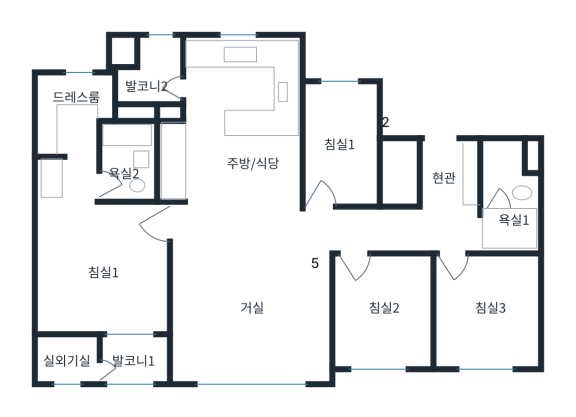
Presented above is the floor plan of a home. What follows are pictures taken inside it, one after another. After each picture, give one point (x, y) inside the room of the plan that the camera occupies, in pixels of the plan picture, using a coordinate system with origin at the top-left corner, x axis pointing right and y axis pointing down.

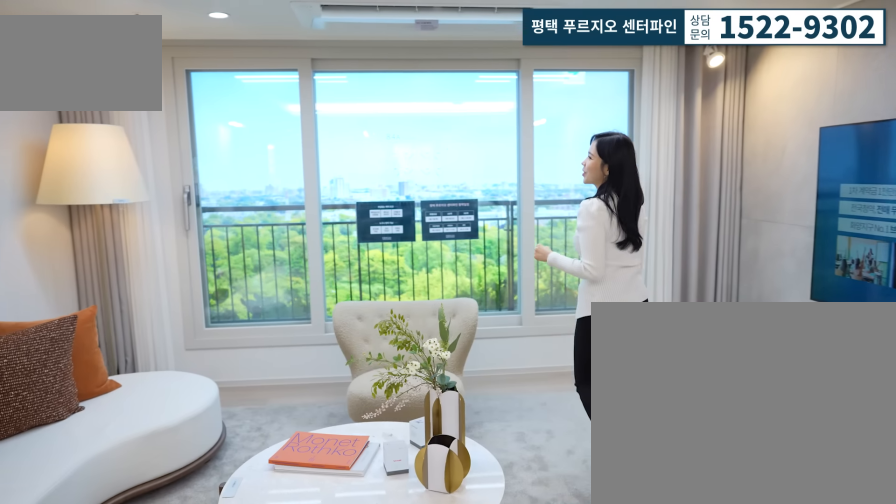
(246, 321)
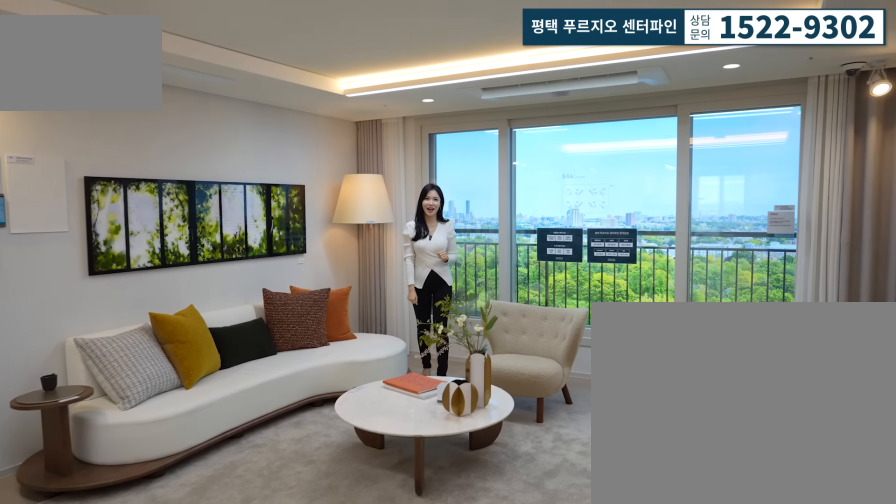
(246, 321)
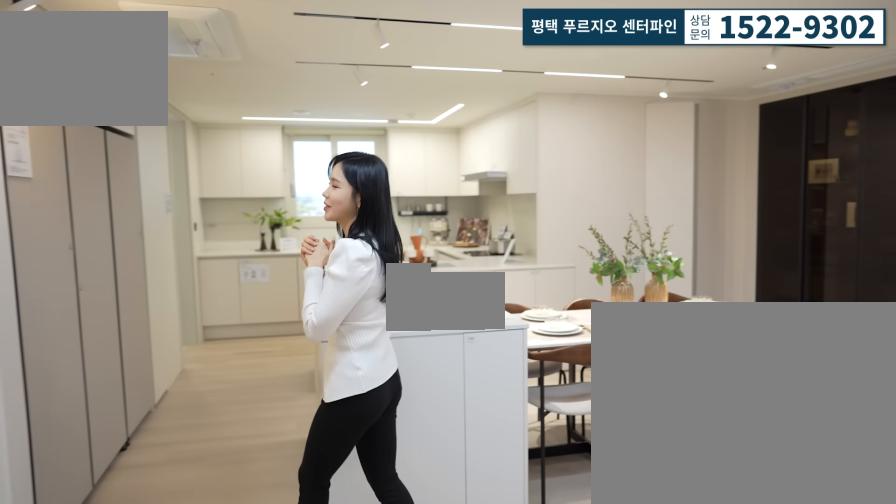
(247, 139)
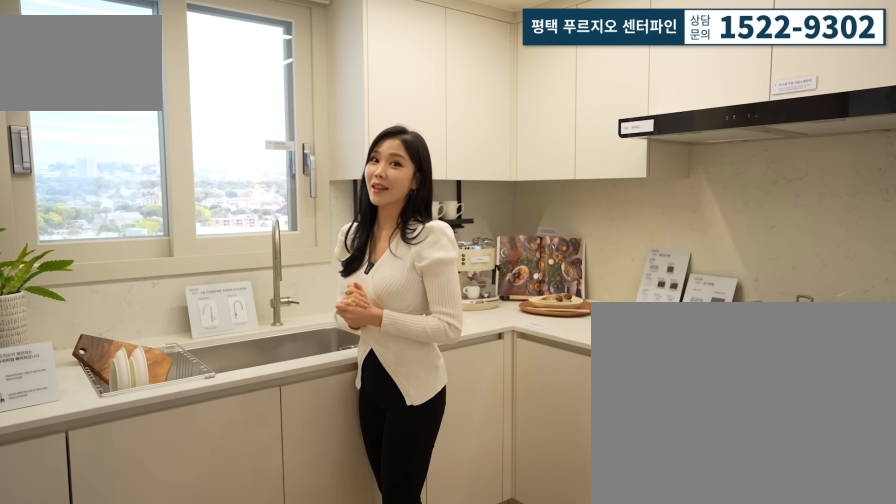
(246, 139)
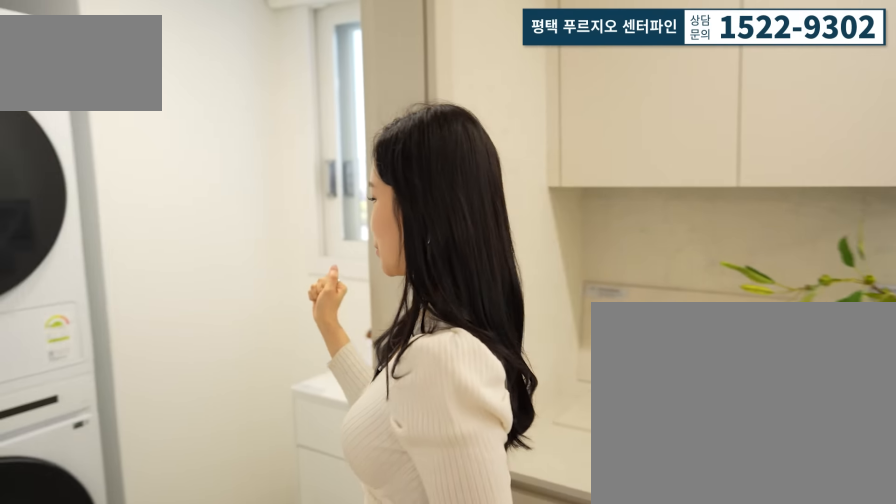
(143, 70)
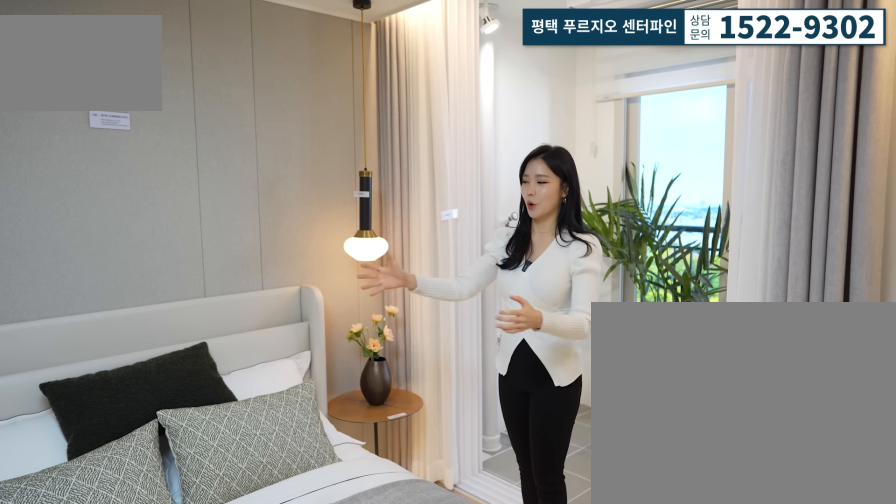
(103, 271)
